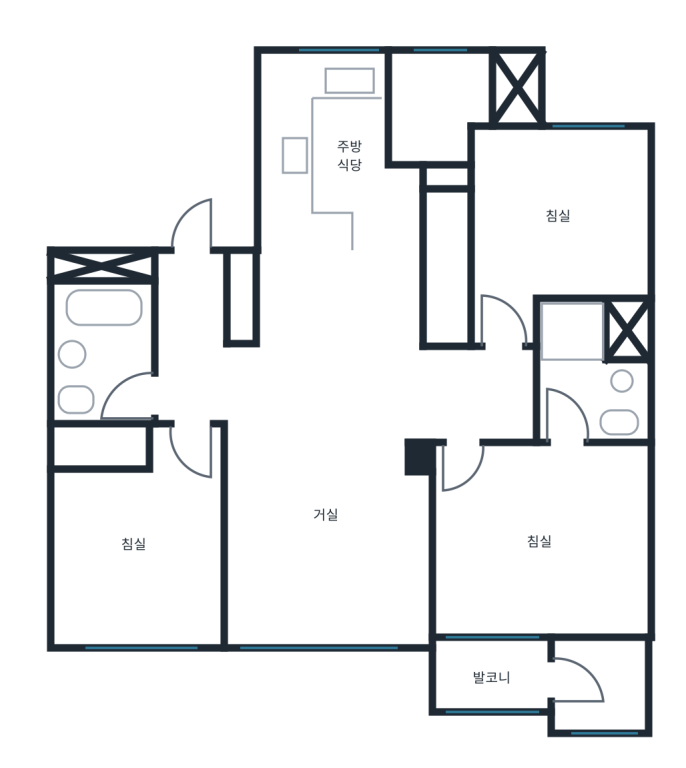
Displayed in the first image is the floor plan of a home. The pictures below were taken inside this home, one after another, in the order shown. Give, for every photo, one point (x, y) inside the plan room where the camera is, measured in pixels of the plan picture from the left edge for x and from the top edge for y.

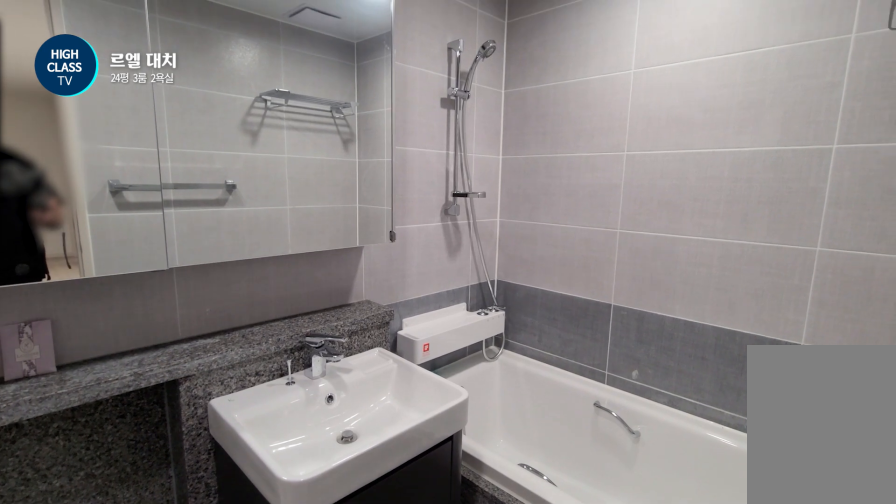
(100, 353)
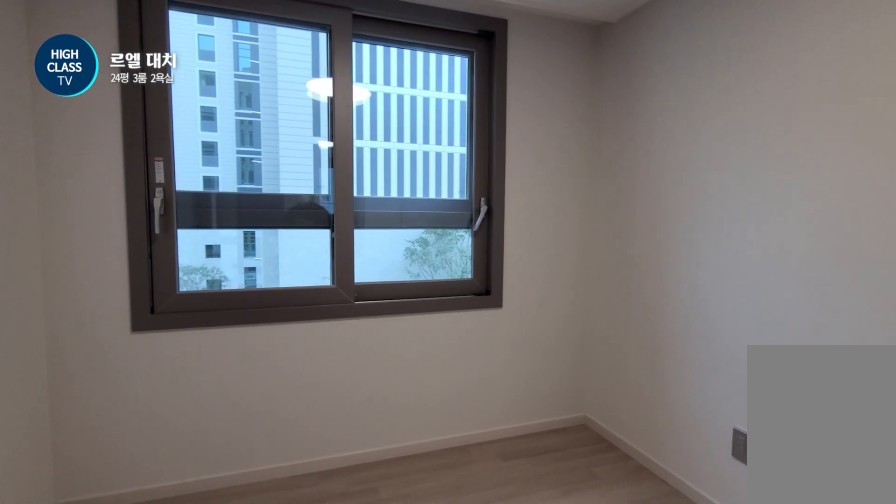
(138, 535)
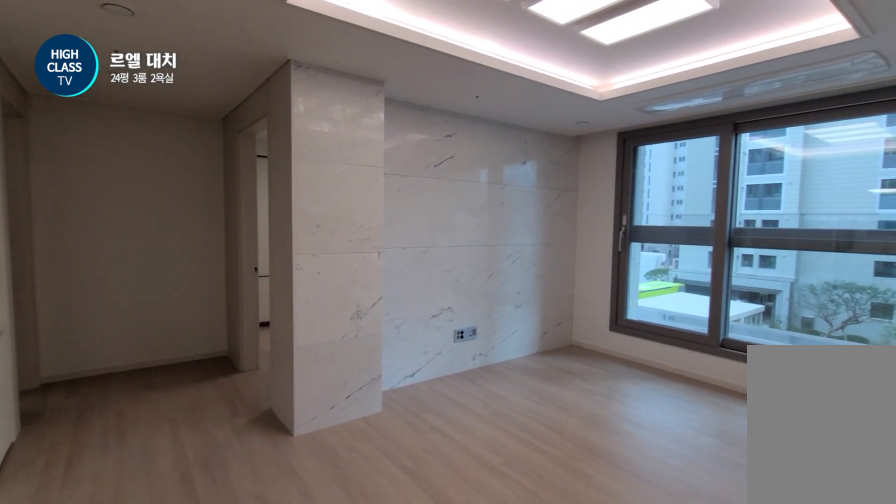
(326, 495)
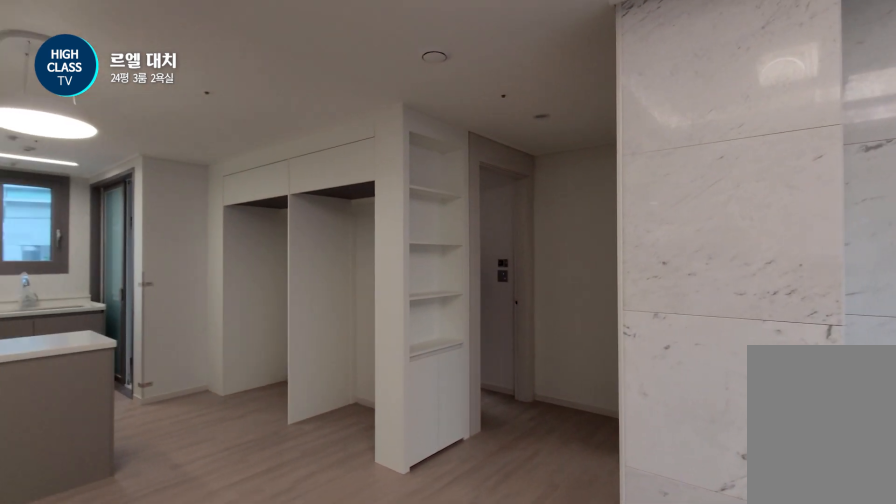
(326, 495)
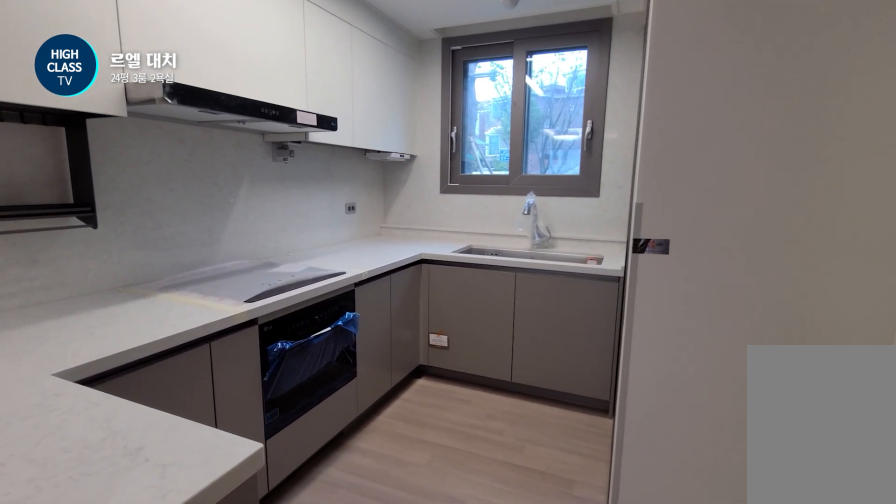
(350, 213)
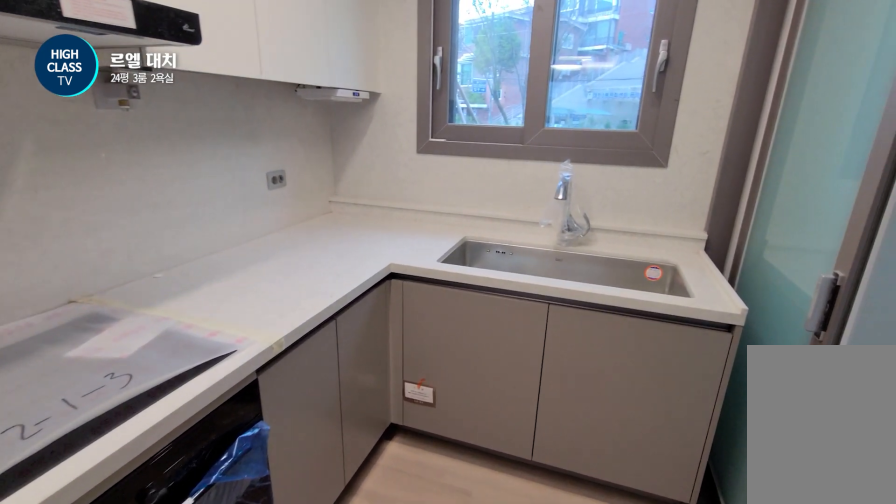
(350, 213)
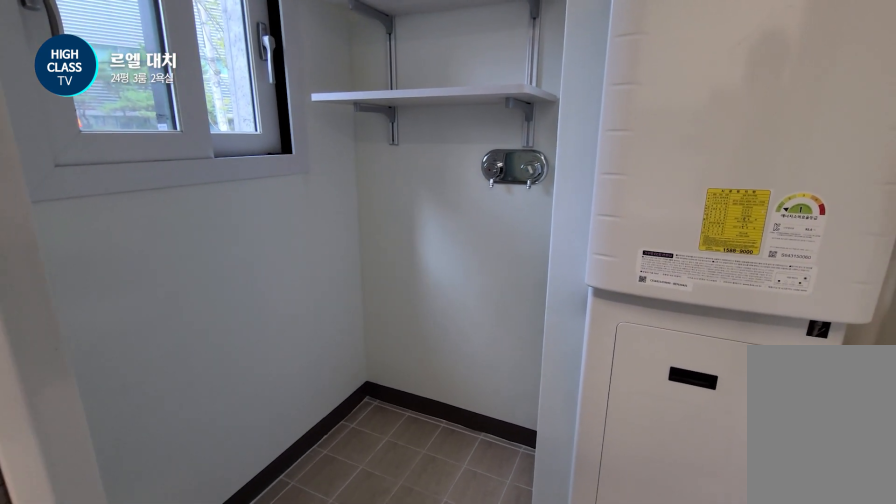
(438, 97)
